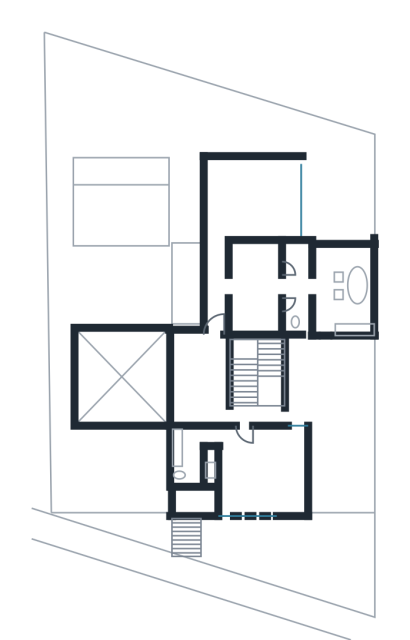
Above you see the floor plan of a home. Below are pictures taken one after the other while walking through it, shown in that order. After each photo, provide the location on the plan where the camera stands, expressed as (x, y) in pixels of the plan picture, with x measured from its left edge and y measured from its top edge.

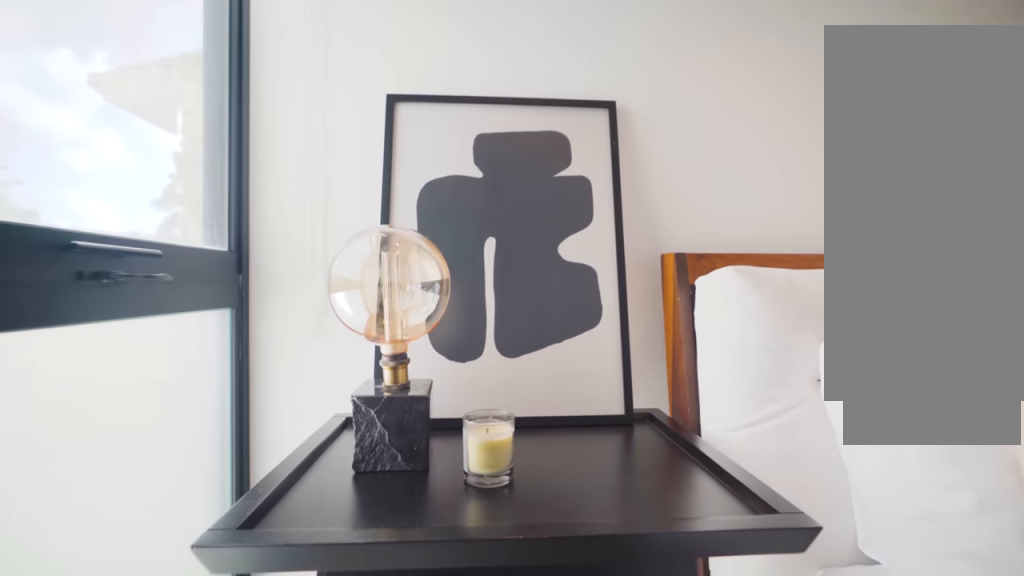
(280, 438)
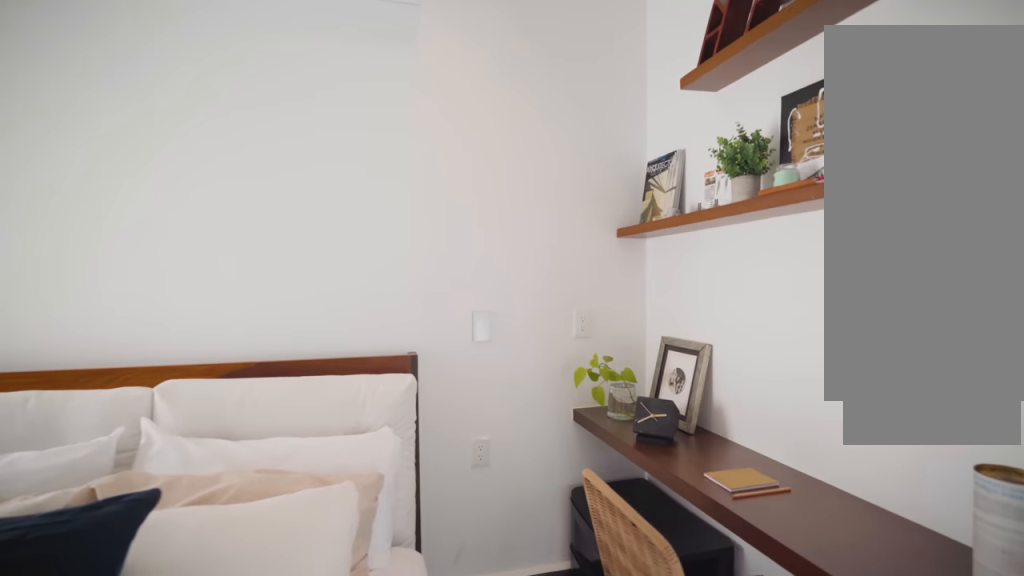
(247, 476)
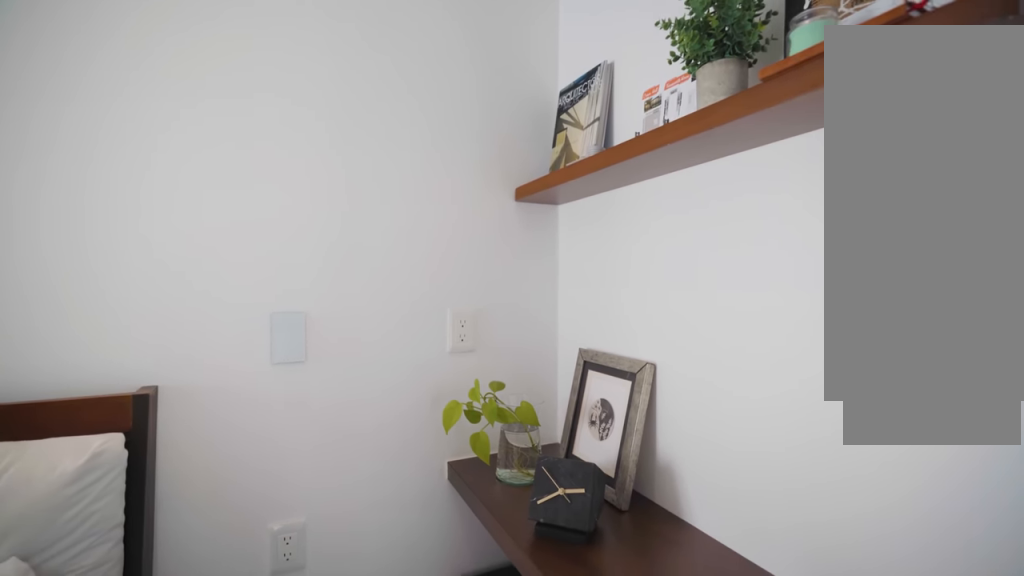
(277, 495)
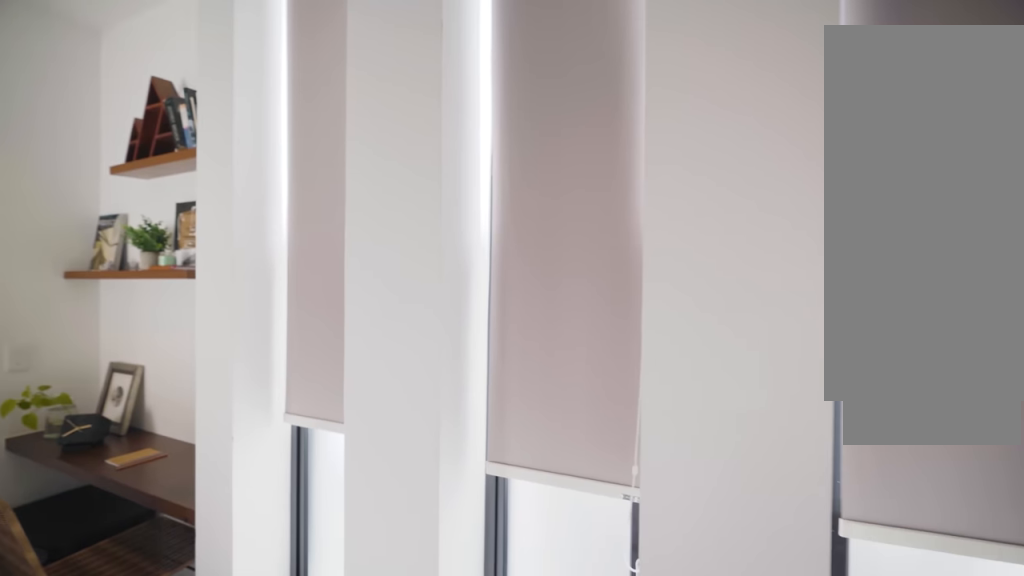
(240, 496)
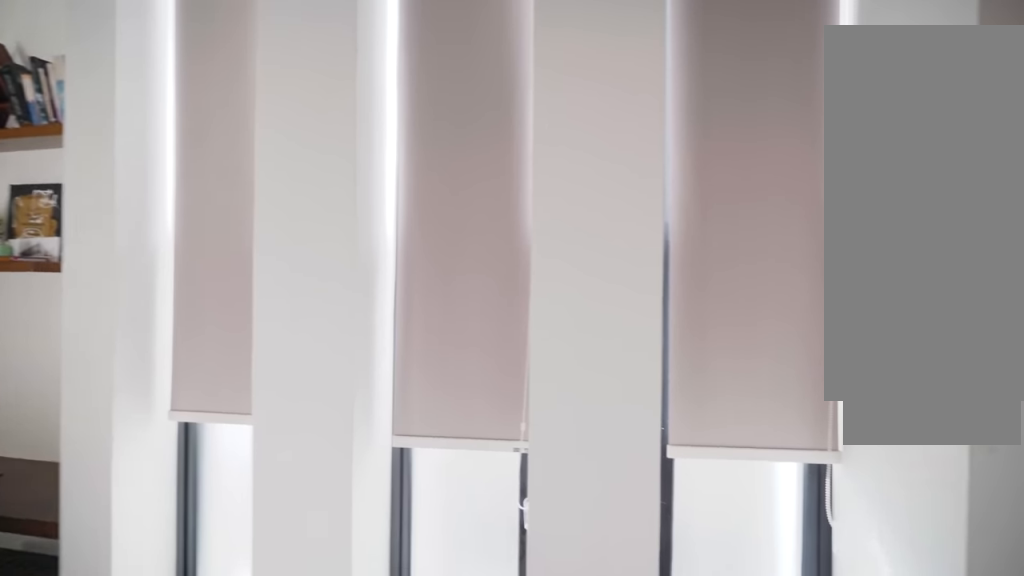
(242, 497)
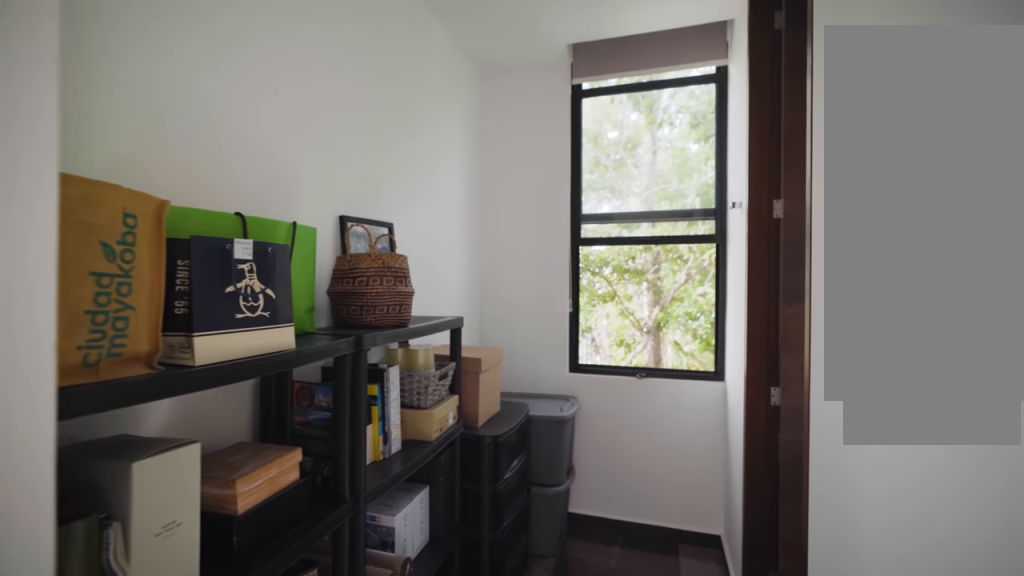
(240, 499)
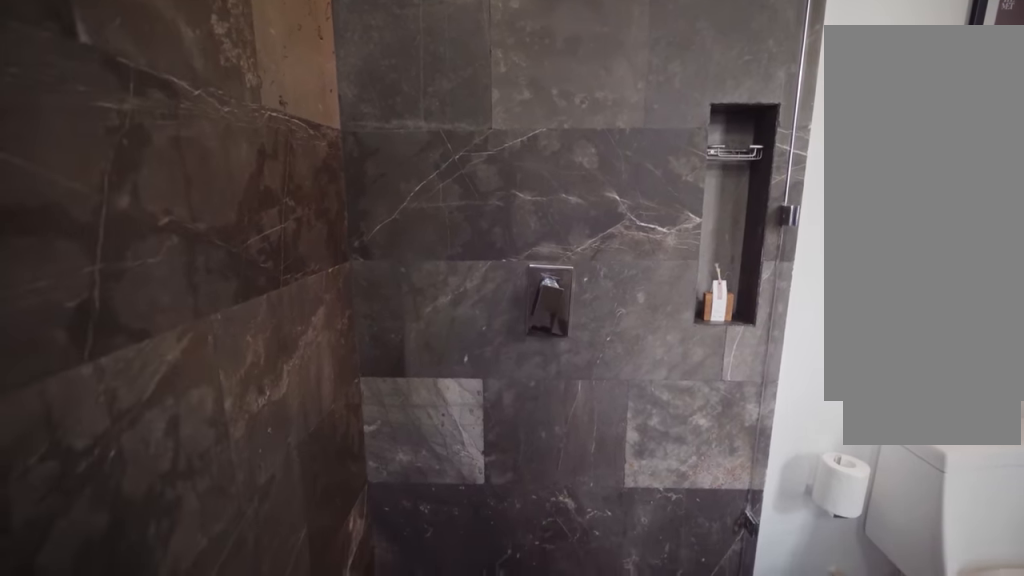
(186, 456)
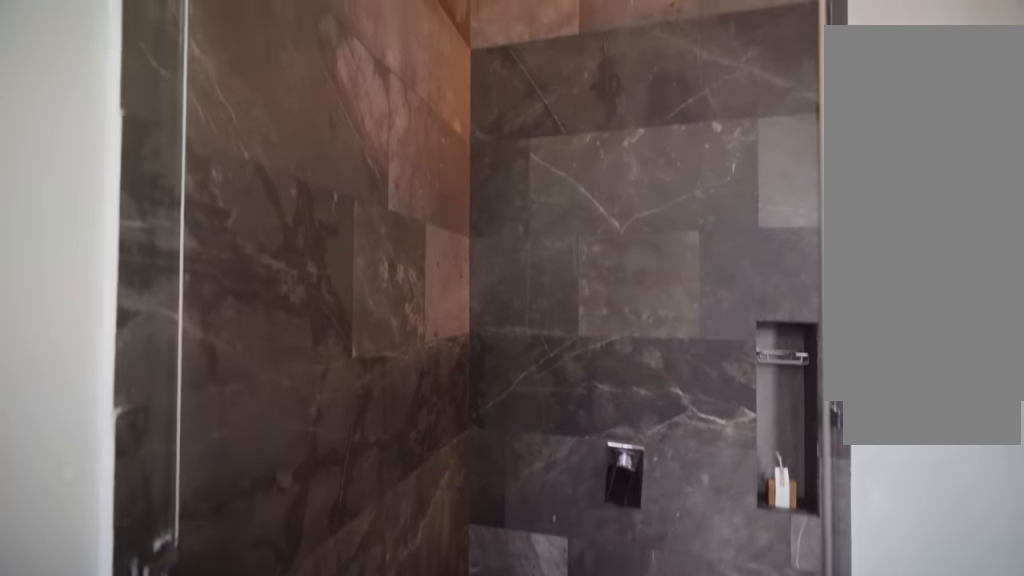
(186, 456)
